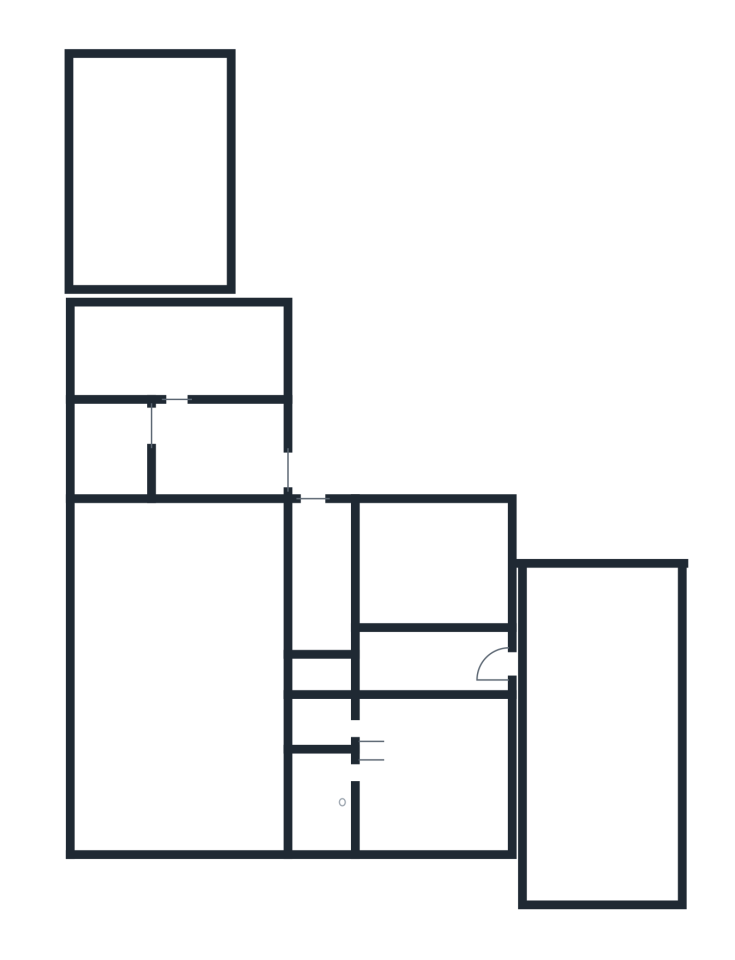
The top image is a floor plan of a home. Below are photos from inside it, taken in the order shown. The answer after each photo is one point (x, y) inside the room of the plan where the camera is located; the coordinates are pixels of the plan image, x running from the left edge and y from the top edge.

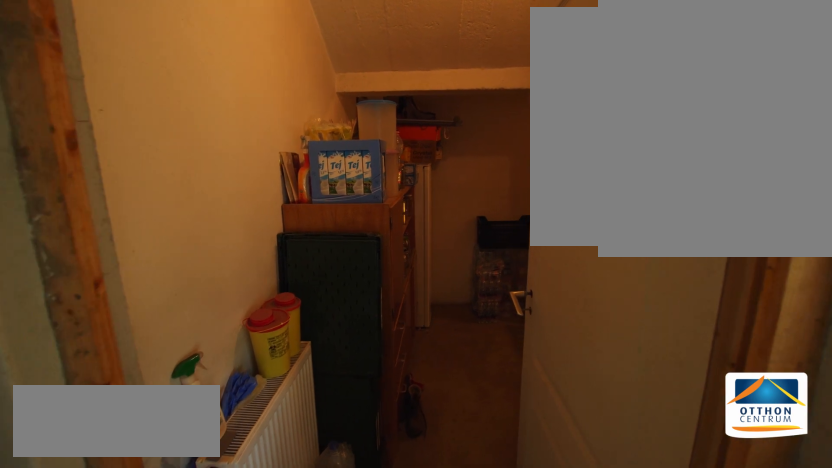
(317, 576)
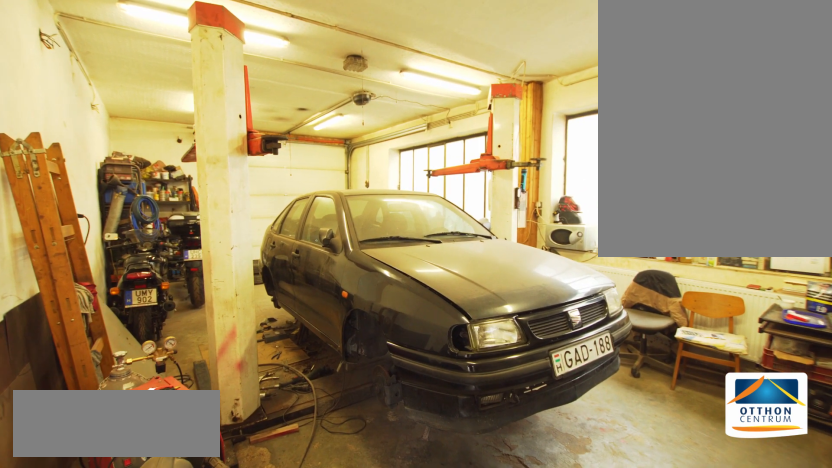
(182, 681)
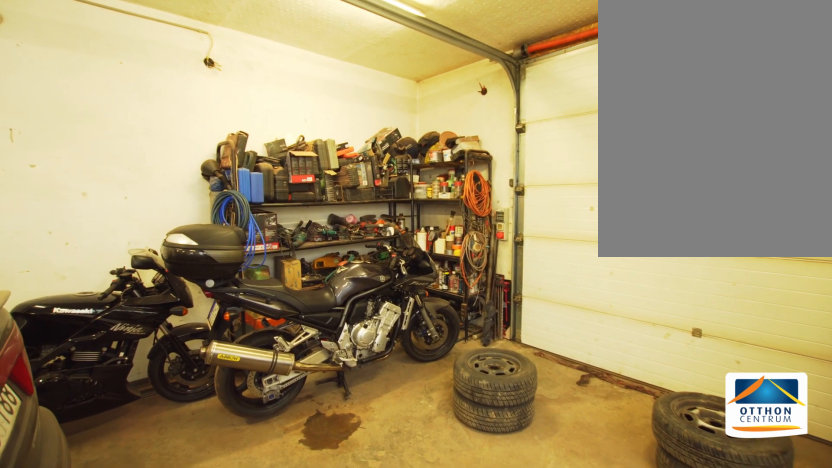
(181, 681)
